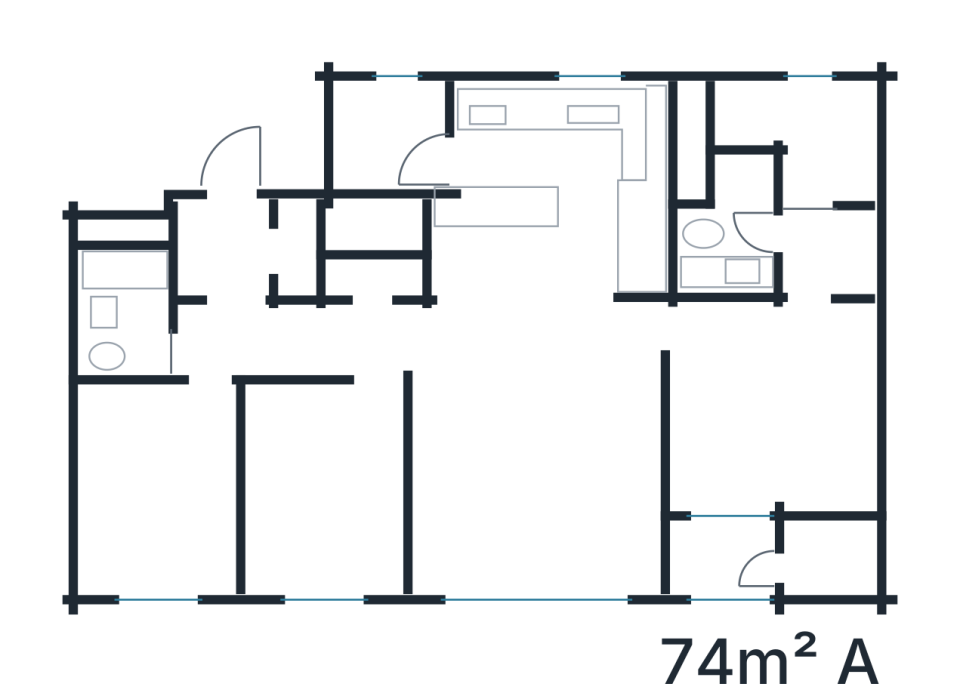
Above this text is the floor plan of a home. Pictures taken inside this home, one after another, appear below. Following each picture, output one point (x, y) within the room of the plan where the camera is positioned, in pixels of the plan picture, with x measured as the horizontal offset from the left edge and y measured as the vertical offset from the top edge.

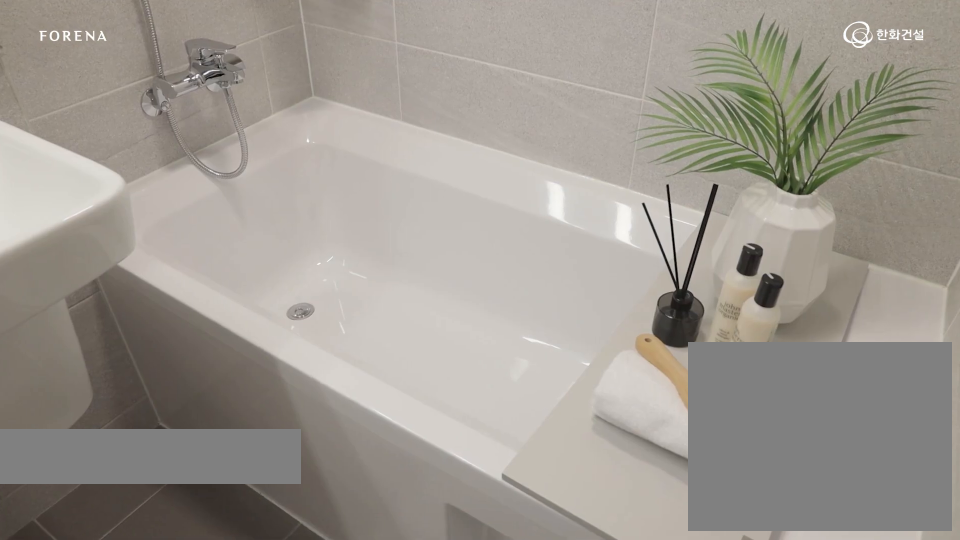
(161, 347)
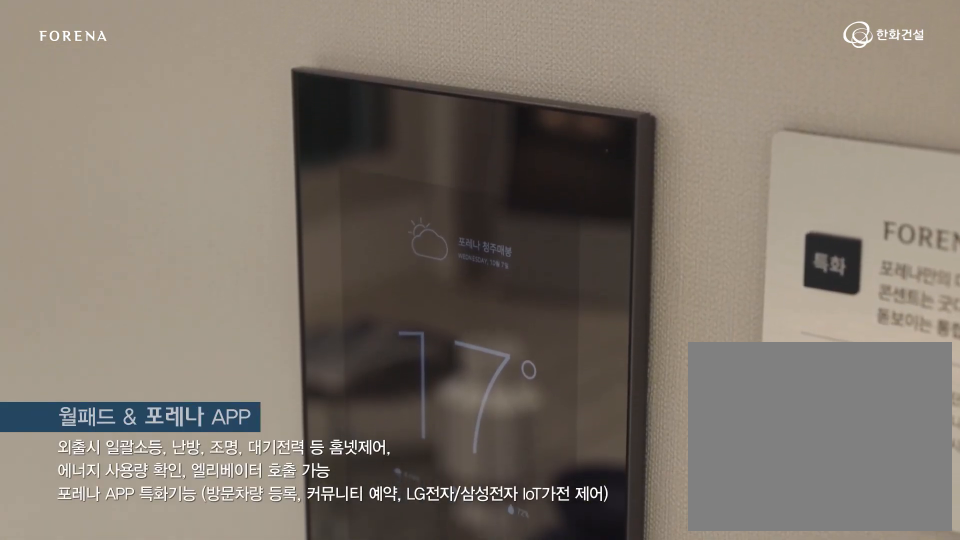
(544, 463)
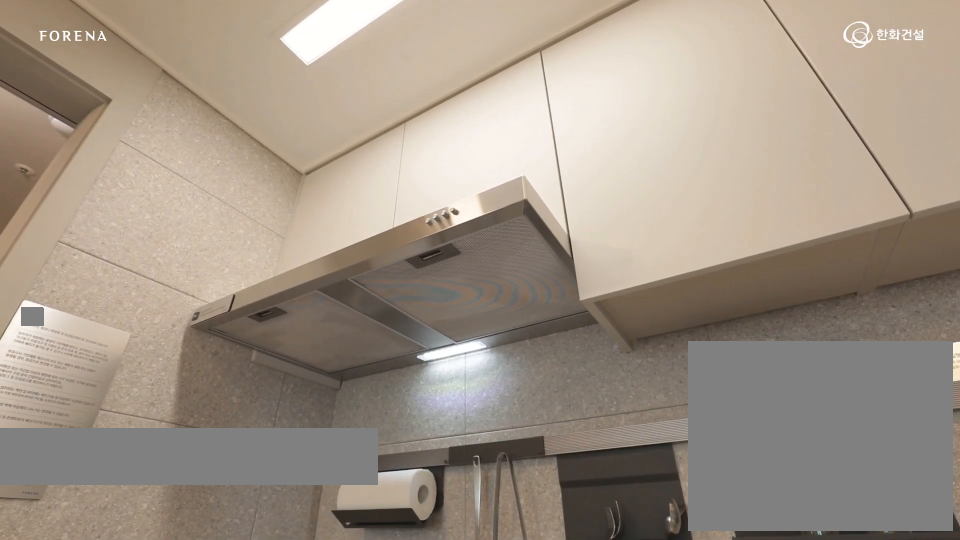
(526, 269)
